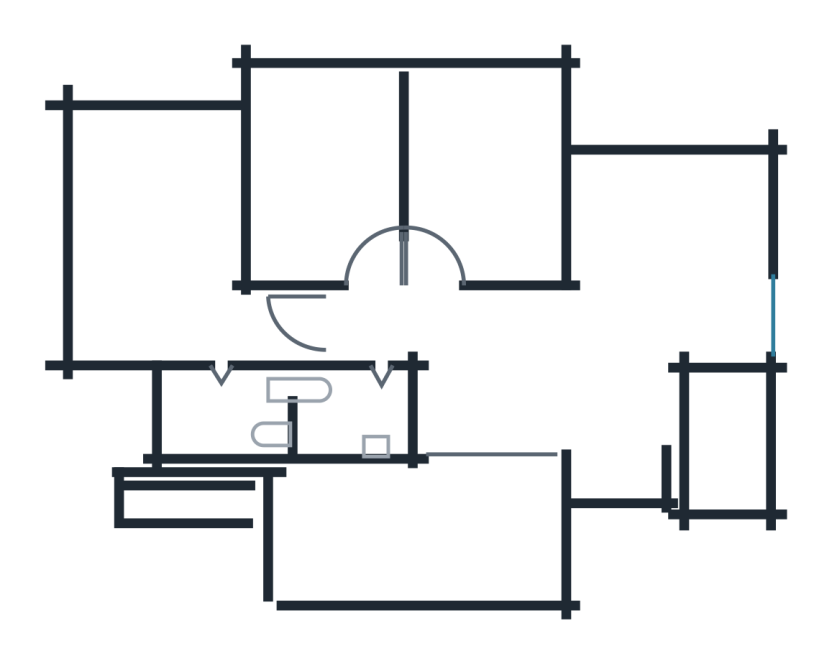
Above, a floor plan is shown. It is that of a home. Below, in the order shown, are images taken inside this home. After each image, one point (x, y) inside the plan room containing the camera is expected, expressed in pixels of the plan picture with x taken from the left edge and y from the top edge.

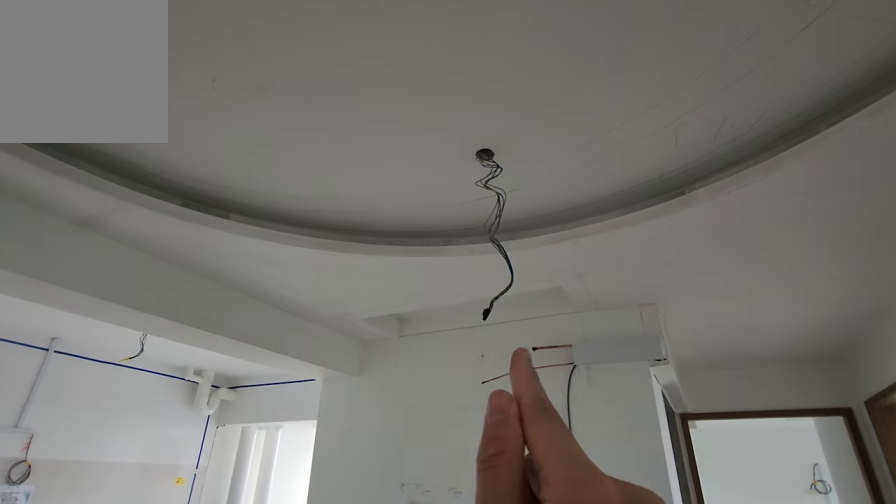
(516, 428)
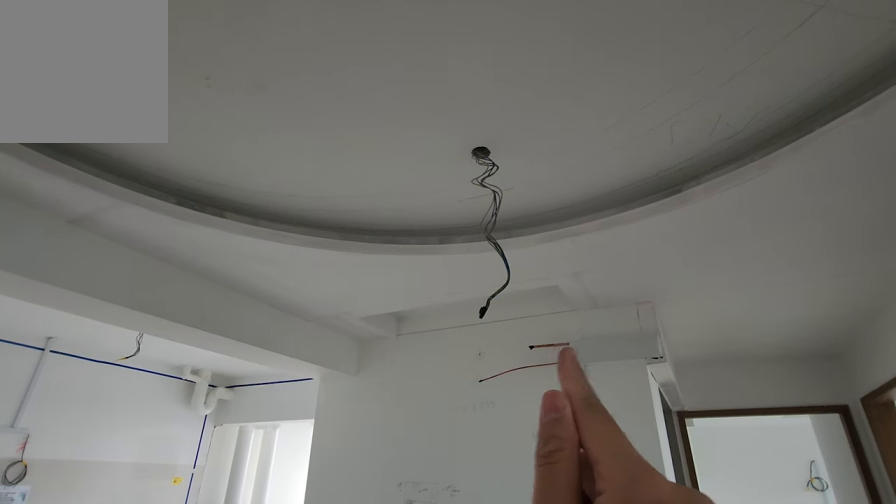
(516, 411)
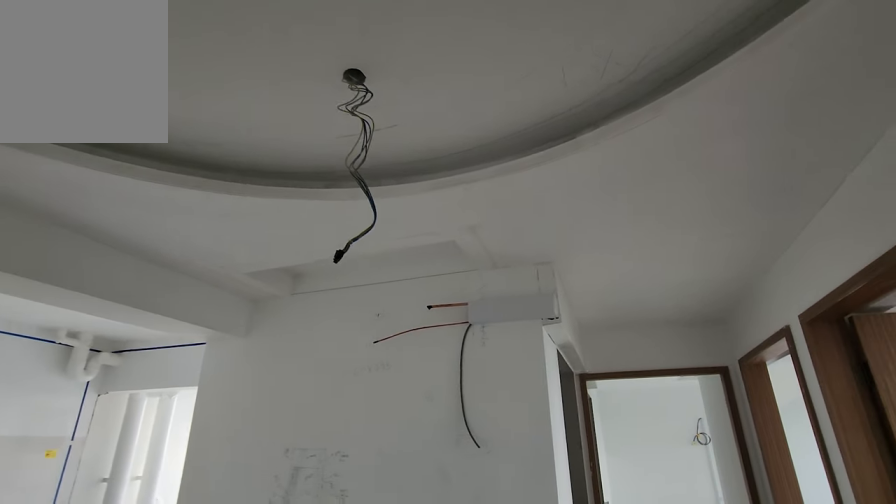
(516, 410)
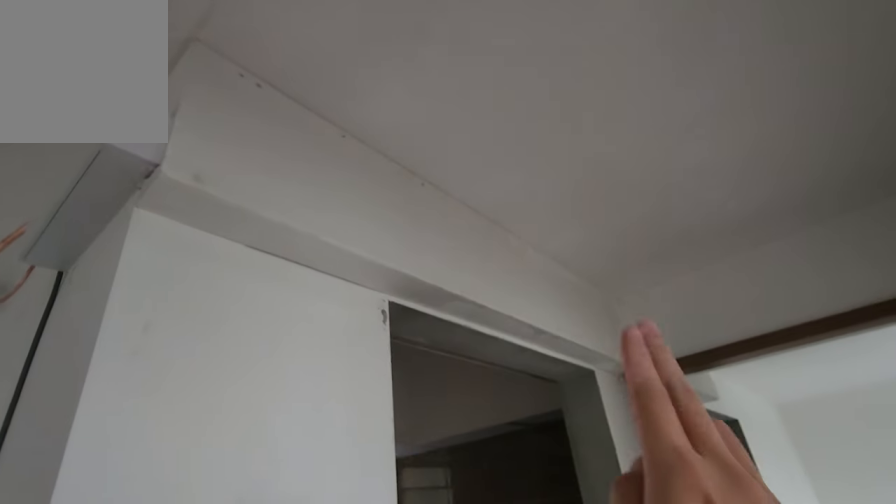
(370, 325)
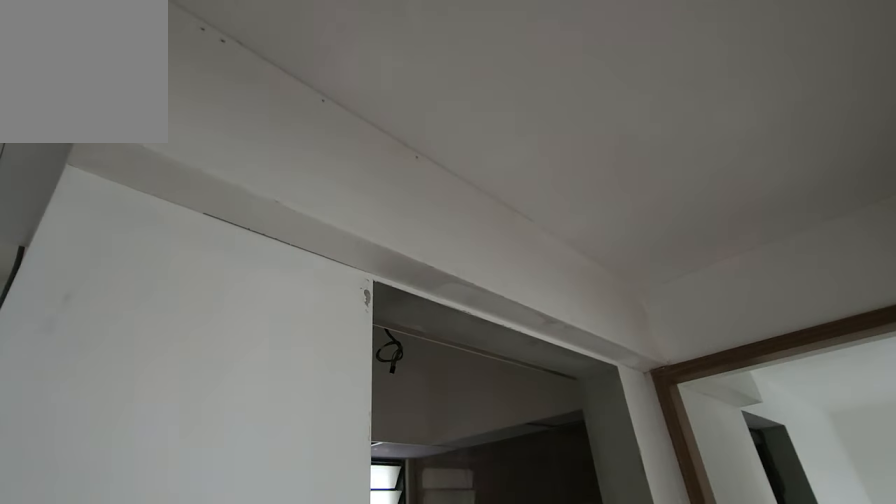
(370, 325)
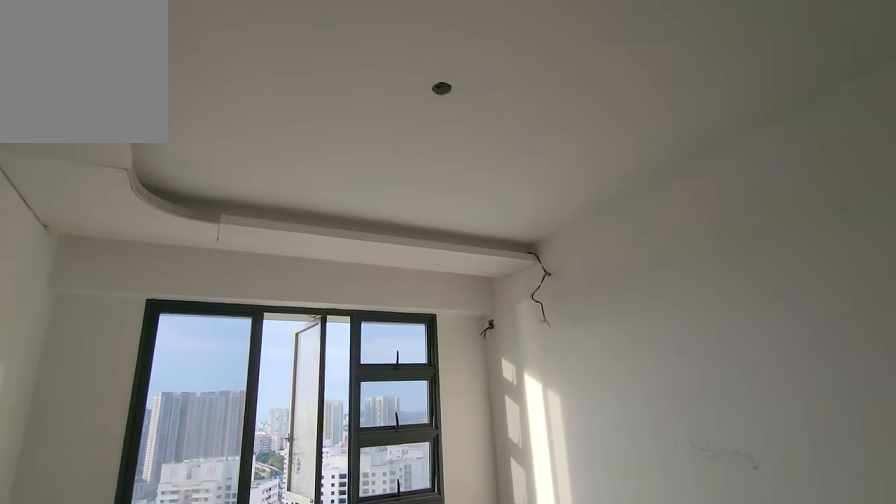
(323, 191)
